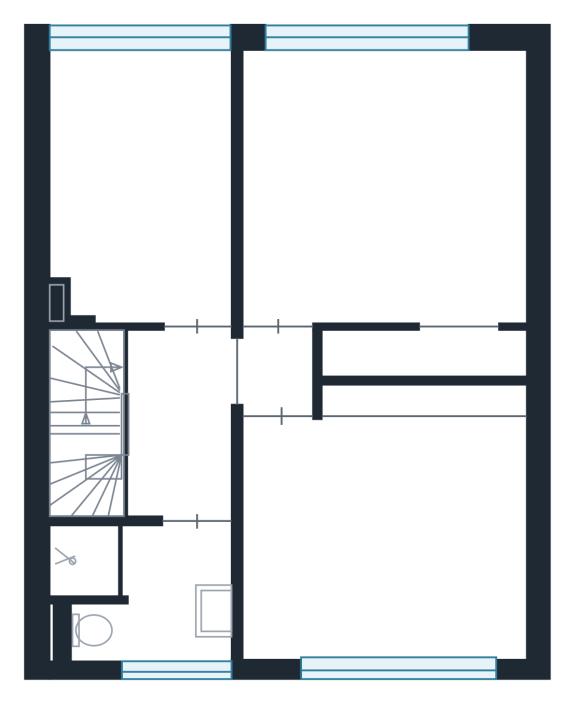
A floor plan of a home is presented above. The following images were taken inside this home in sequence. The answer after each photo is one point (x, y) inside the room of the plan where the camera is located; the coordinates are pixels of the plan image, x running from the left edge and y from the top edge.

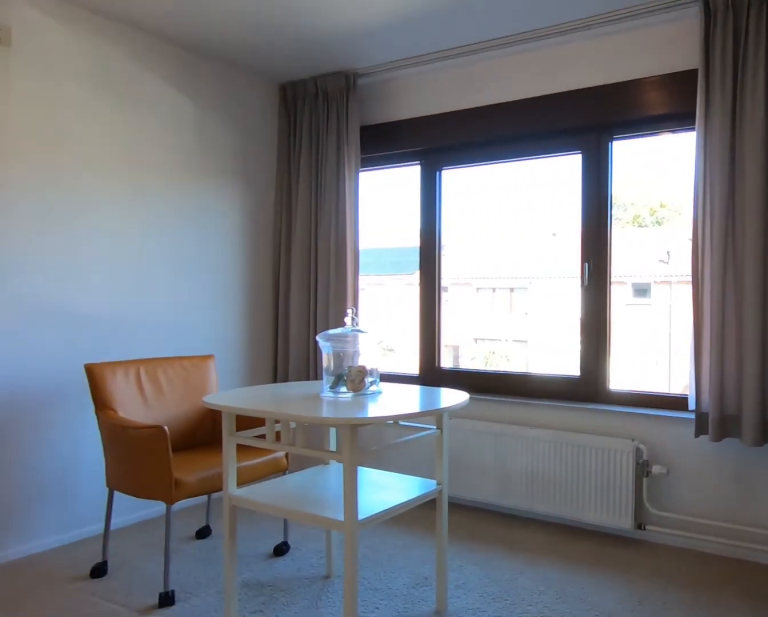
(383, 537)
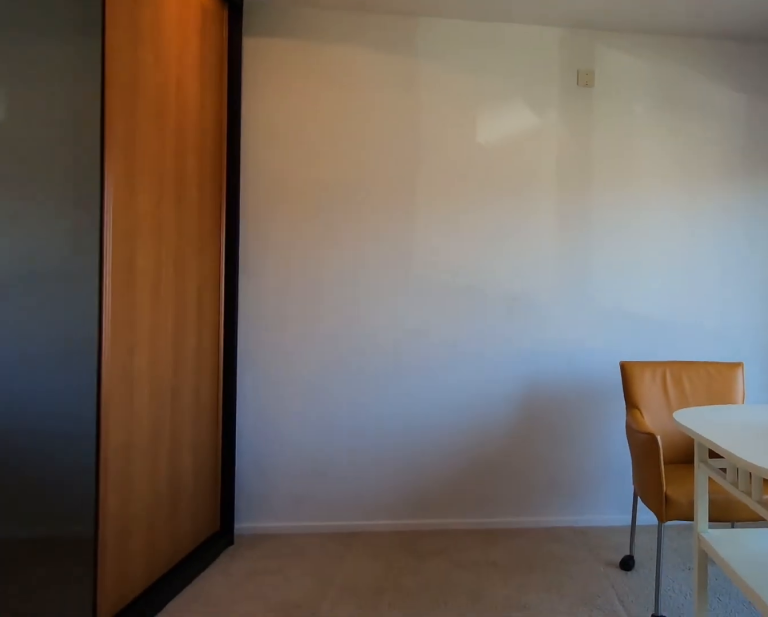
(383, 537)
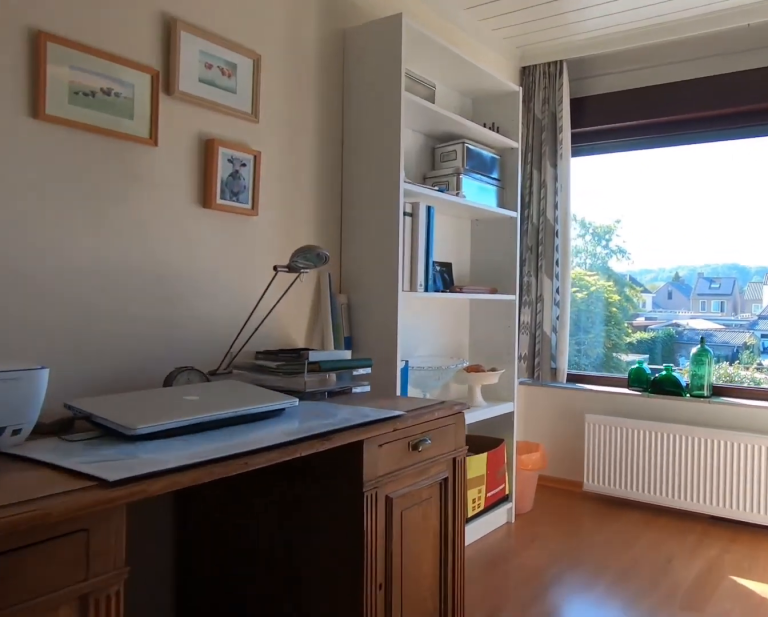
(143, 182)
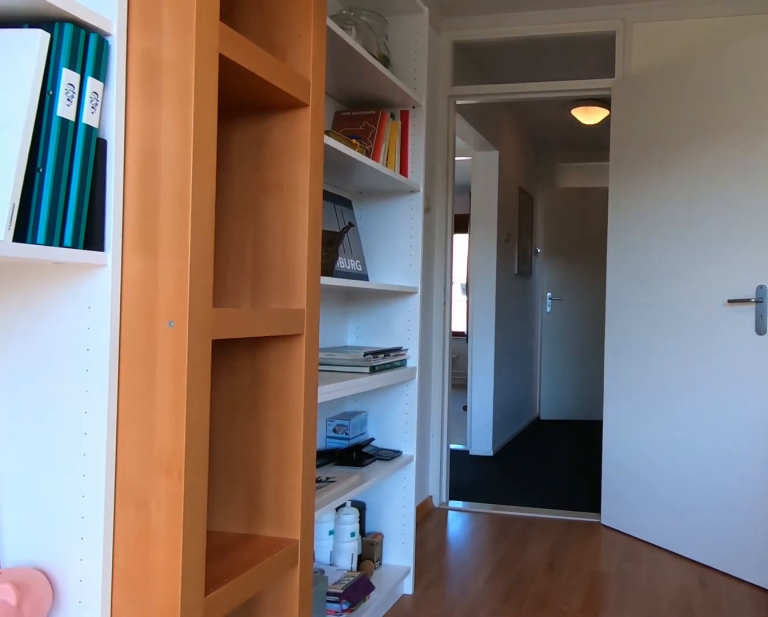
(143, 182)
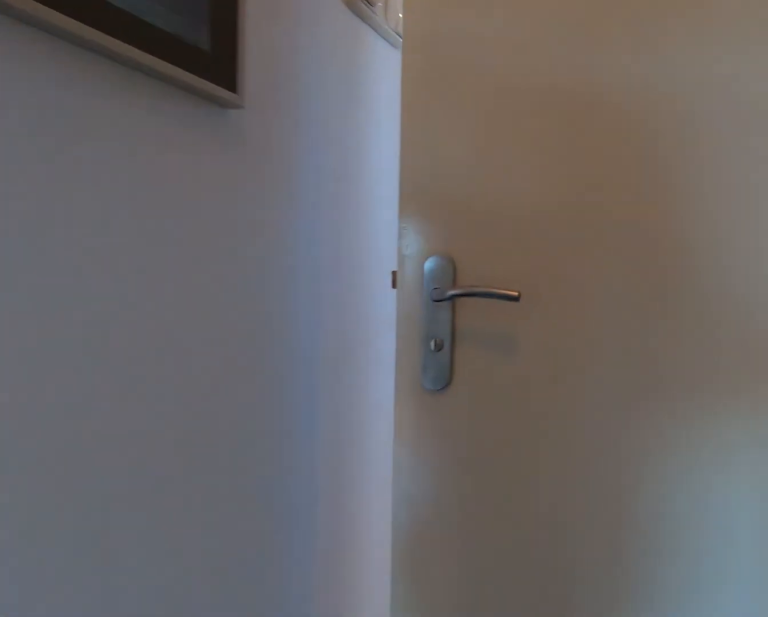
(203, 410)
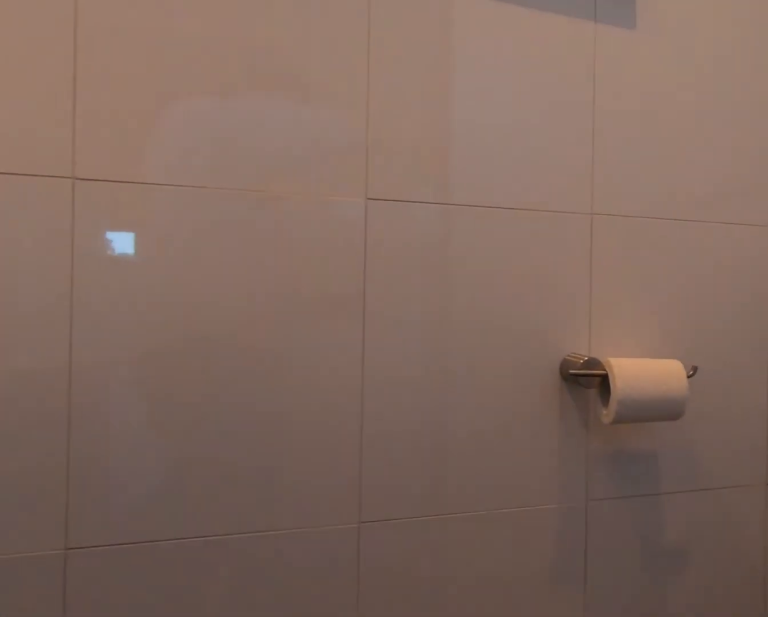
(144, 587)
